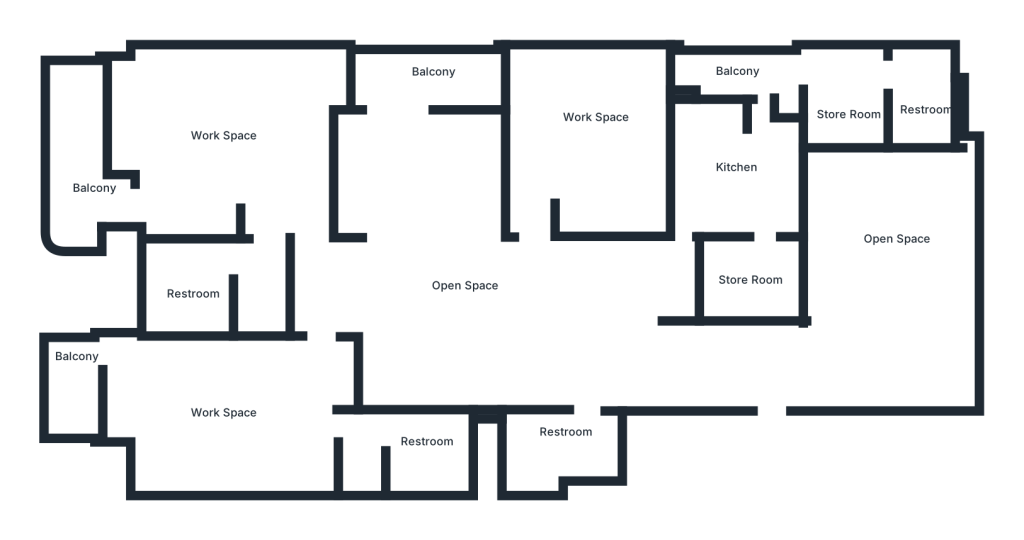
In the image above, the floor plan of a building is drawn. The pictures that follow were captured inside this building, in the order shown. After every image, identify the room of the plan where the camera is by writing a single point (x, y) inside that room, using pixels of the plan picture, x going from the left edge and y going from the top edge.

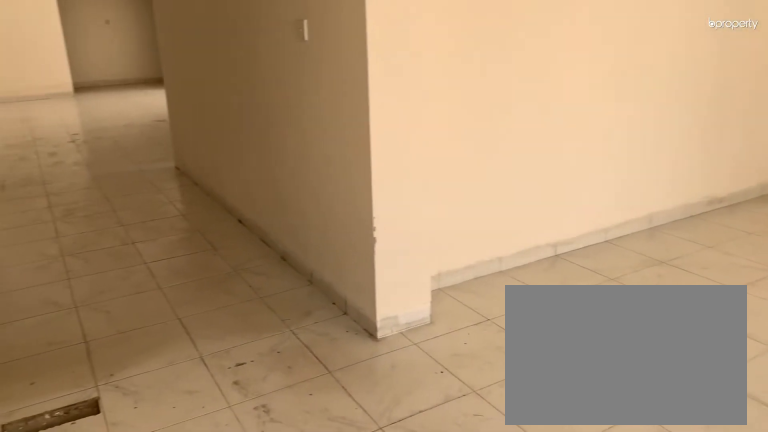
(898, 277)
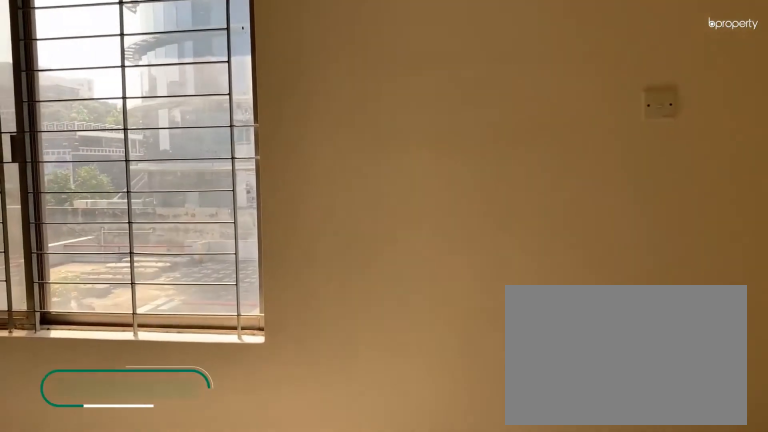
(242, 143)
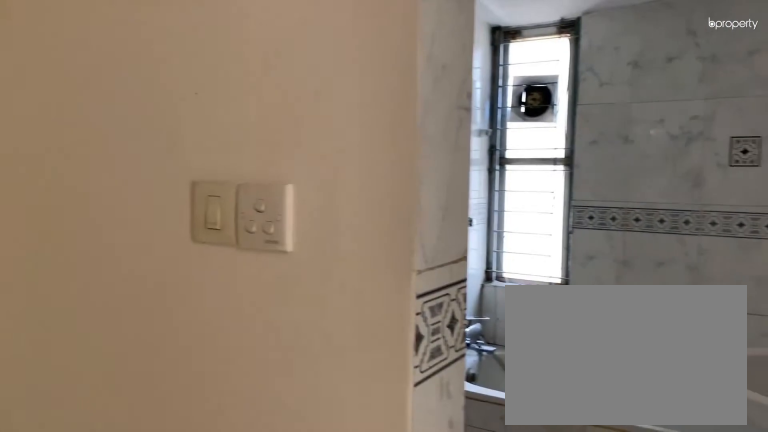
(202, 272)
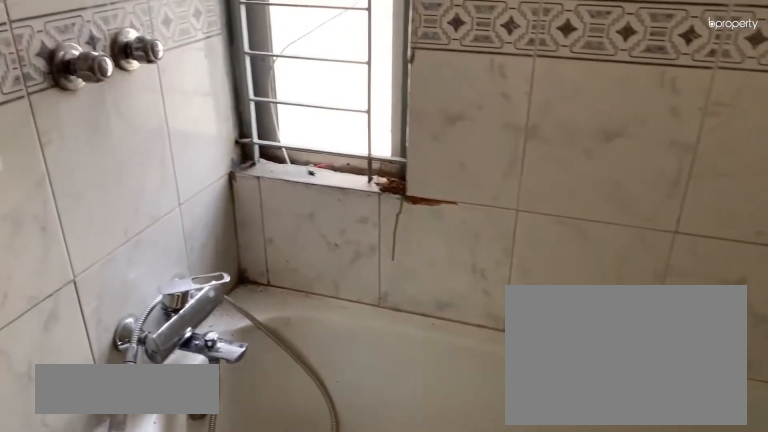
(202, 272)
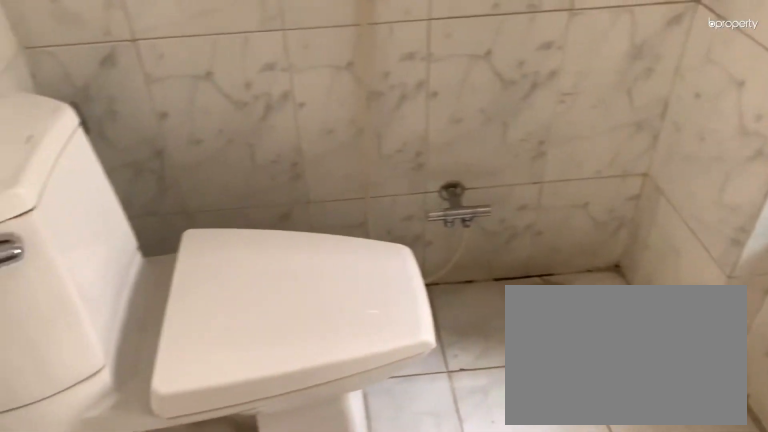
(202, 272)
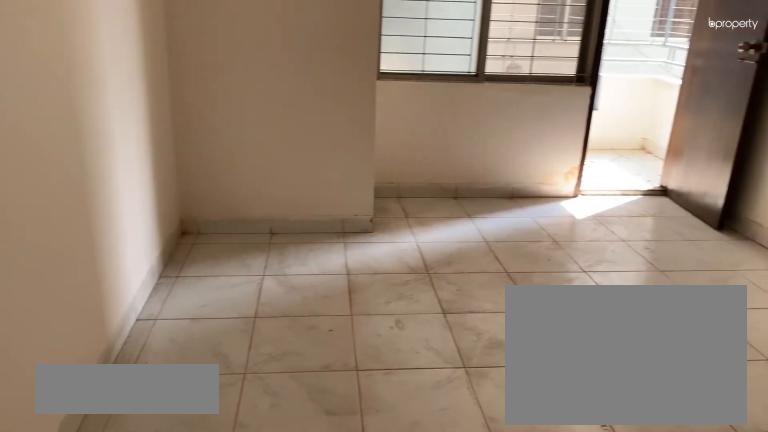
(238, 421)
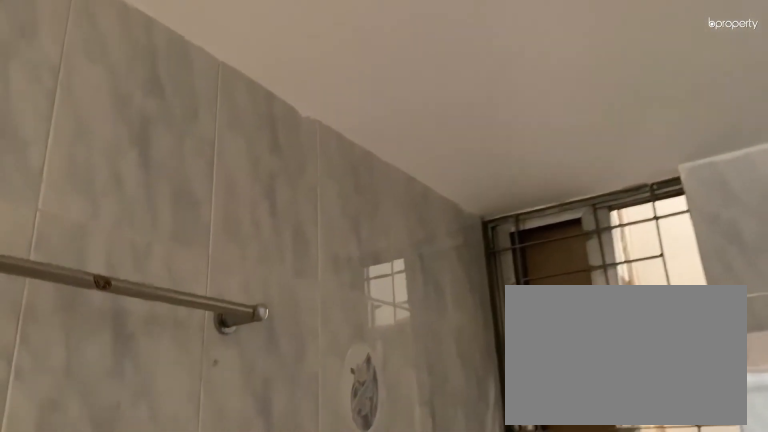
(430, 441)
